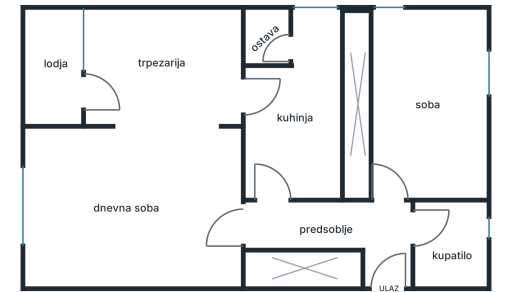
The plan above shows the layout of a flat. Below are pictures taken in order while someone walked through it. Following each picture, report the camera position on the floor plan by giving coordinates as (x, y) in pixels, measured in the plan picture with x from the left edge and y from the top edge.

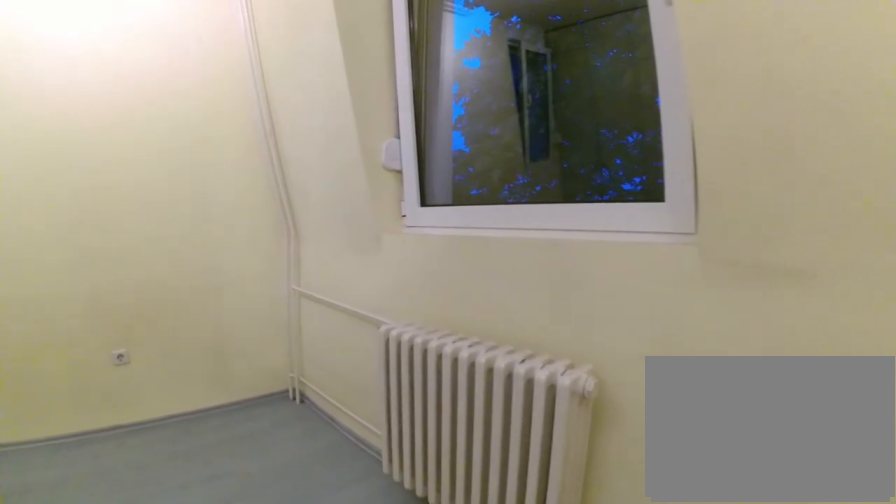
(455, 184)
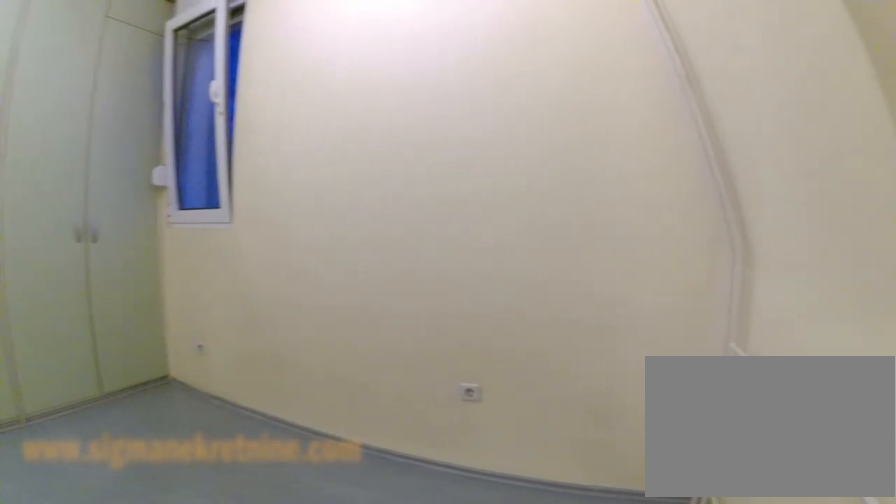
(464, 161)
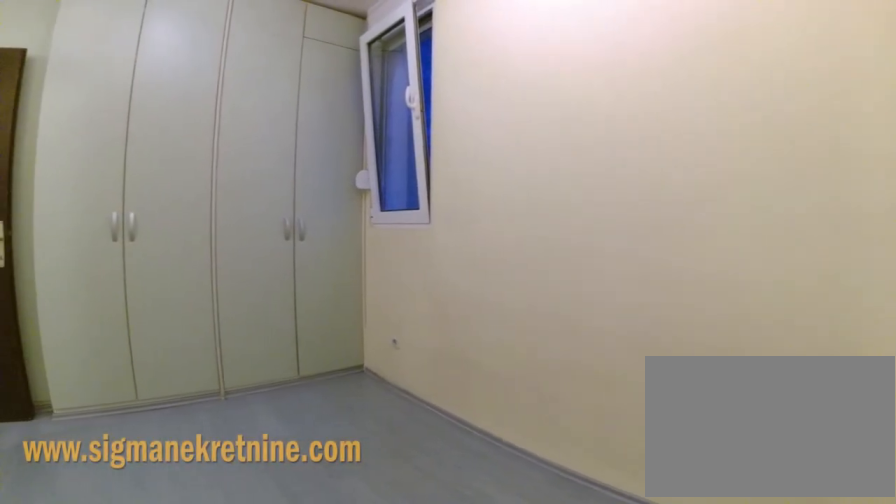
(468, 159)
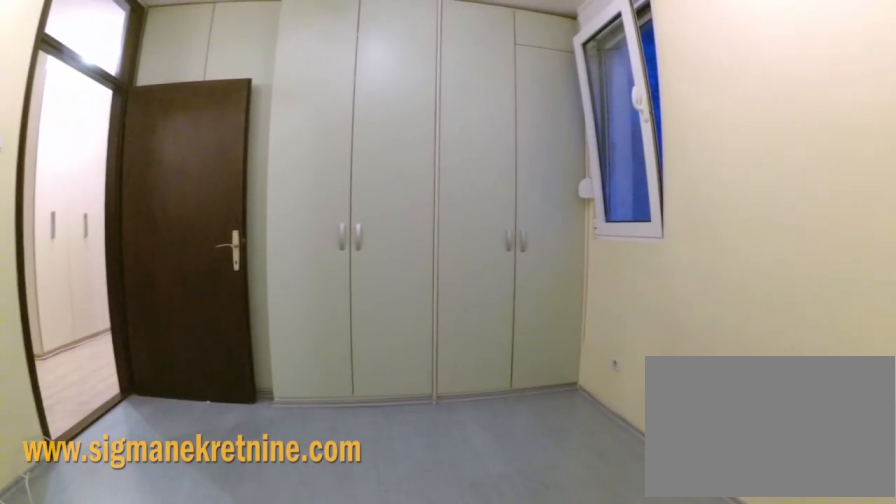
(472, 152)
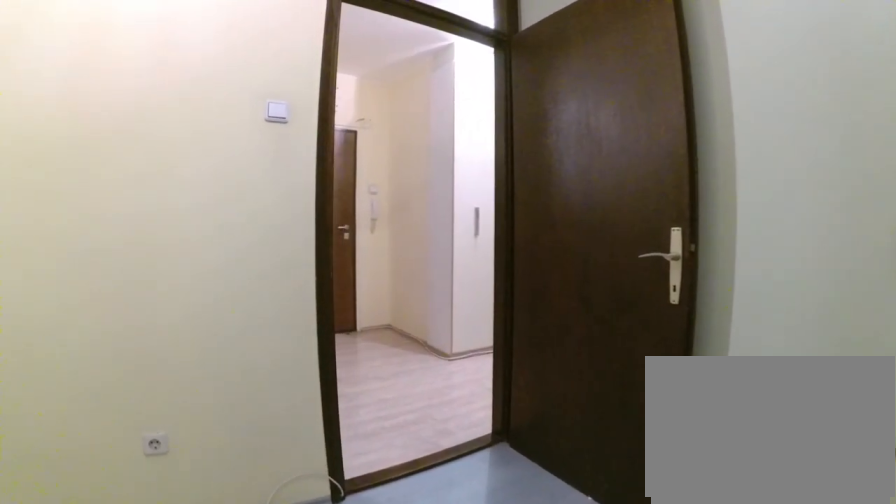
(432, 156)
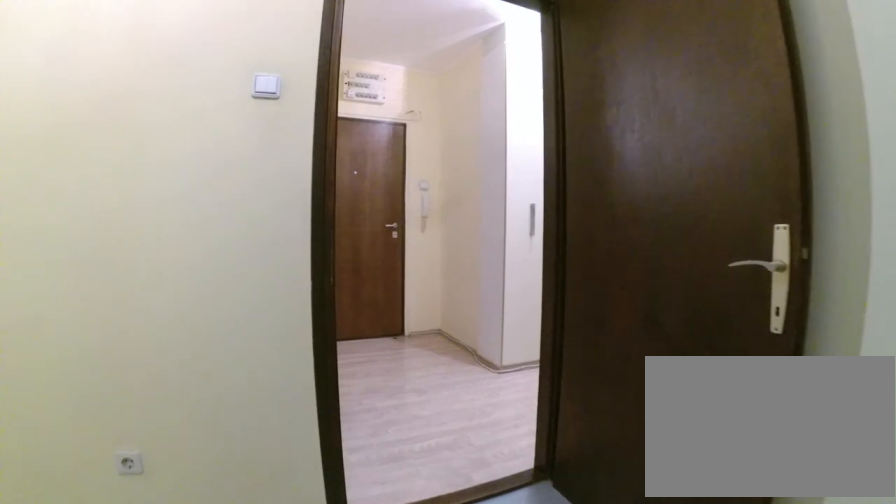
(420, 159)
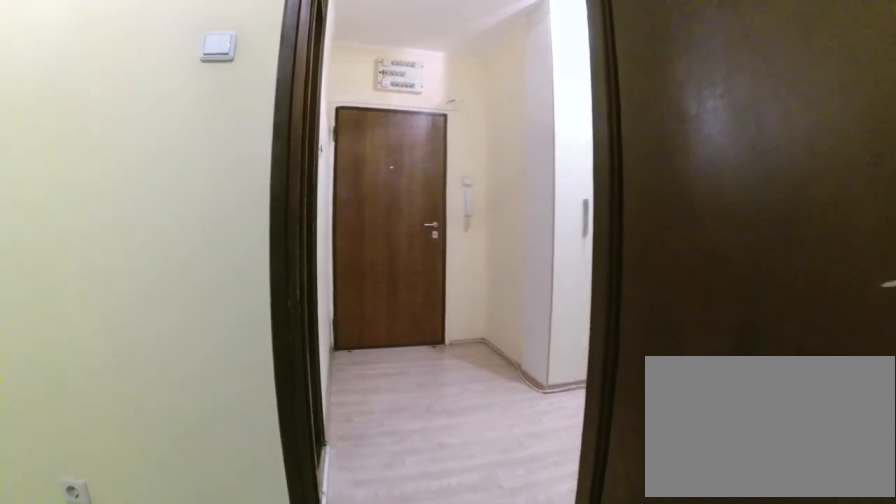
(410, 163)
